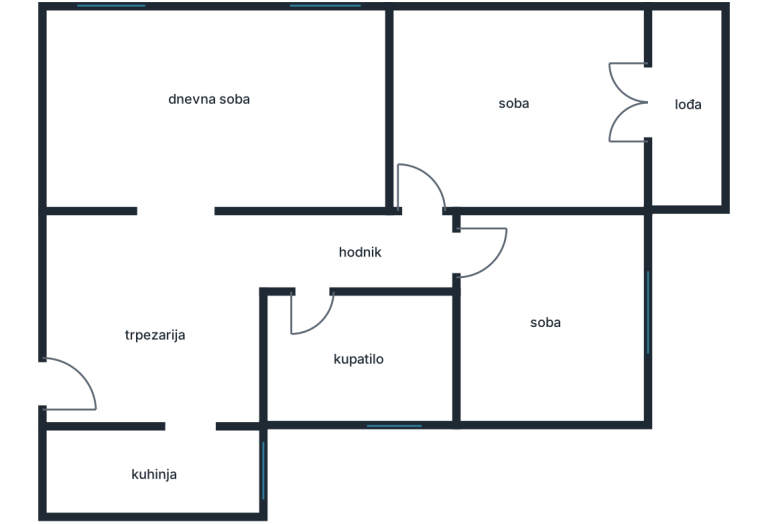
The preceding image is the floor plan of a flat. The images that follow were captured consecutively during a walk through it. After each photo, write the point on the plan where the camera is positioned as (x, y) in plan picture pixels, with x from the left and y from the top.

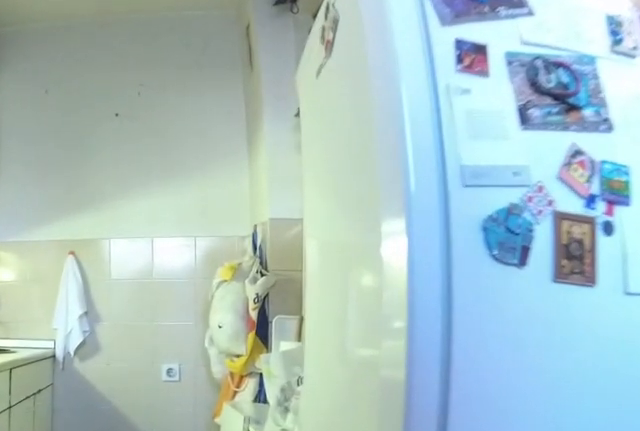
(191, 459)
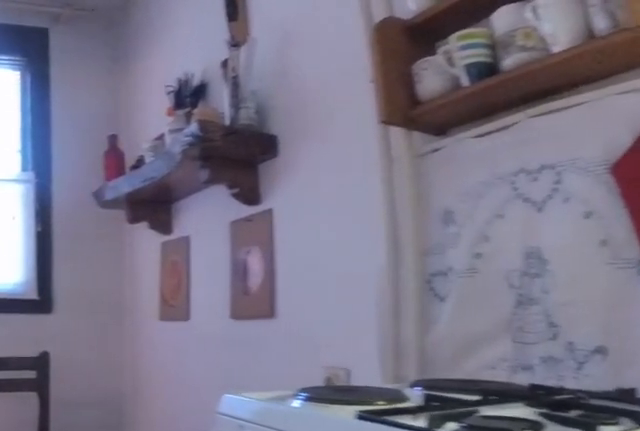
(72, 463)
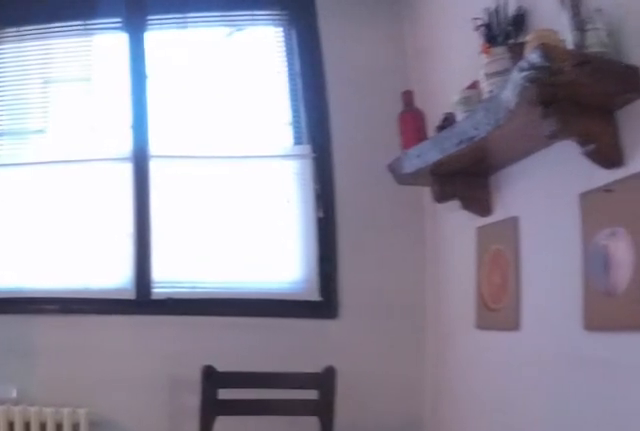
(120, 468)
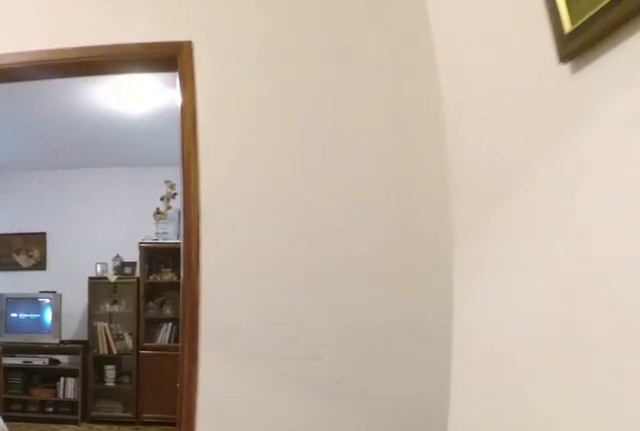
(197, 387)
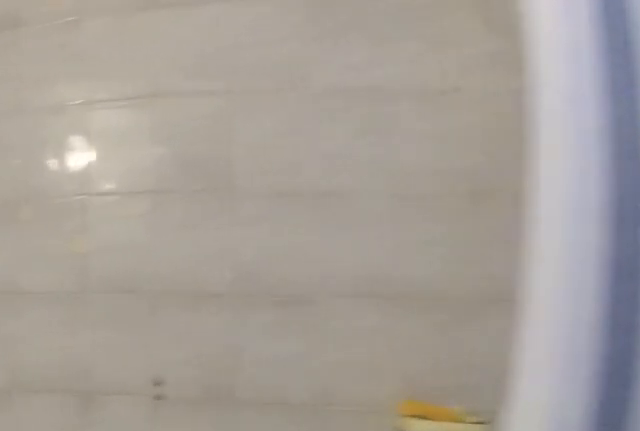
(365, 374)
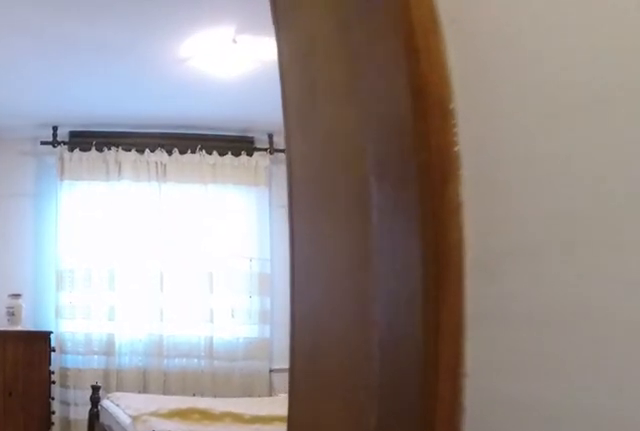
(378, 258)
